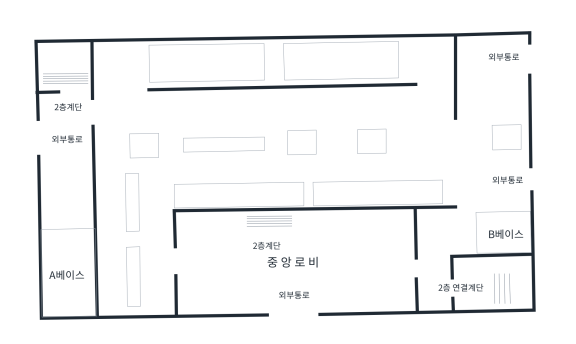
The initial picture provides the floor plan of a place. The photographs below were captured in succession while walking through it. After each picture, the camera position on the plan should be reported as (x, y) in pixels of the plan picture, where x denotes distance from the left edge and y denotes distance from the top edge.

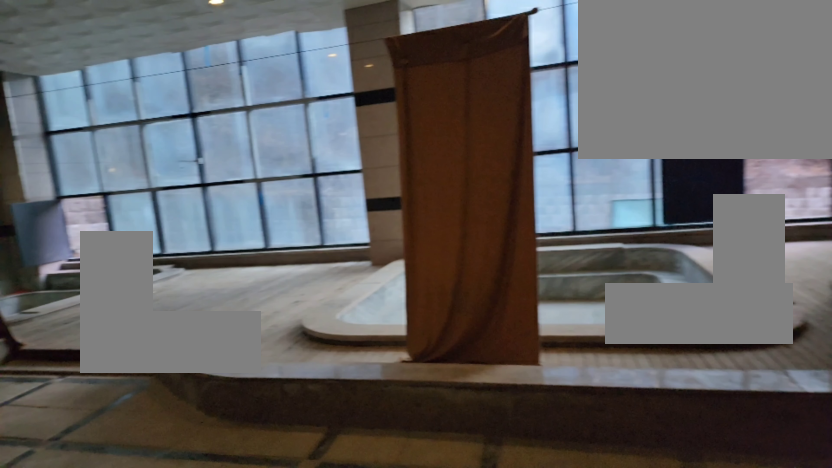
(405, 130)
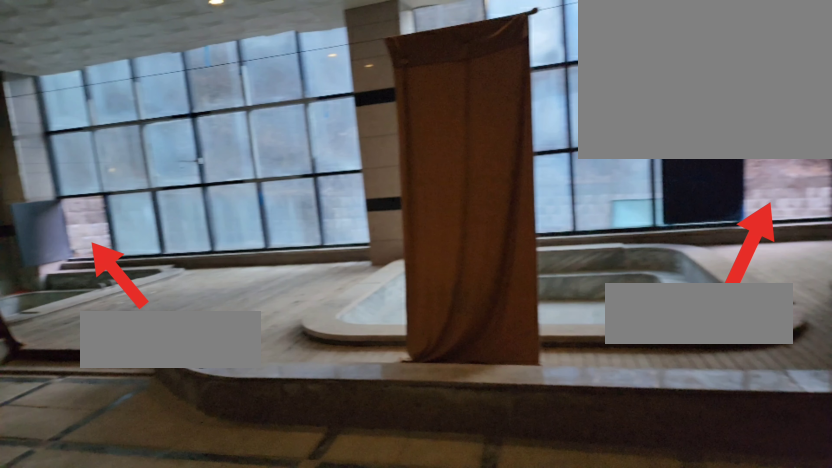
(406, 130)
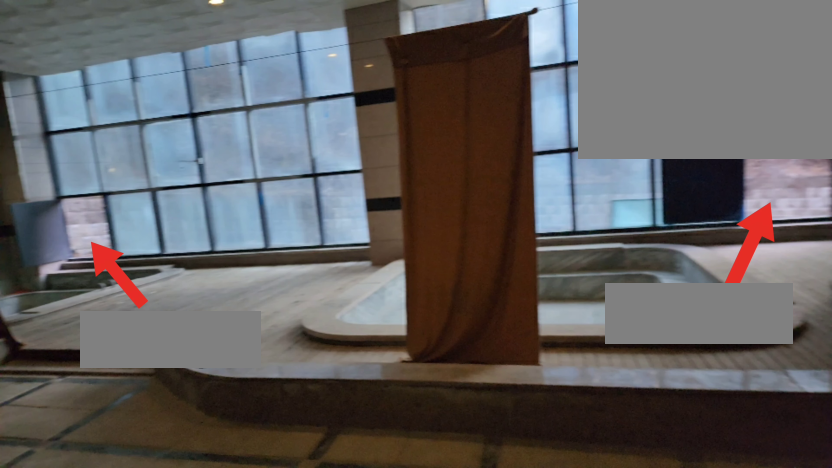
(405, 130)
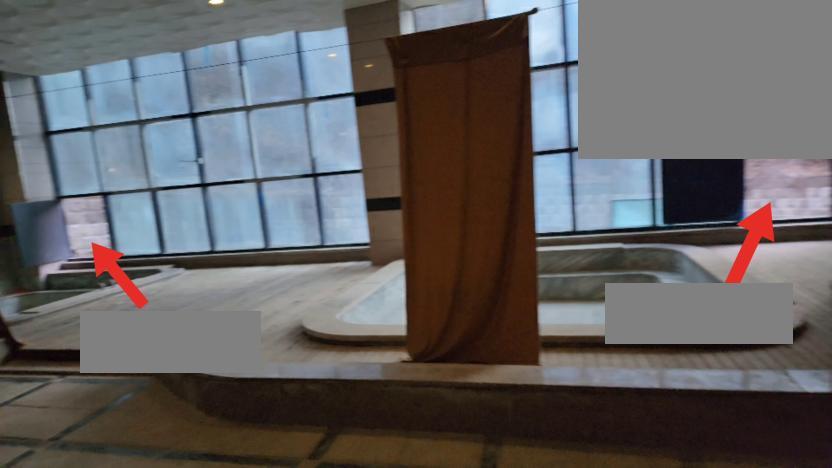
(411, 133)
